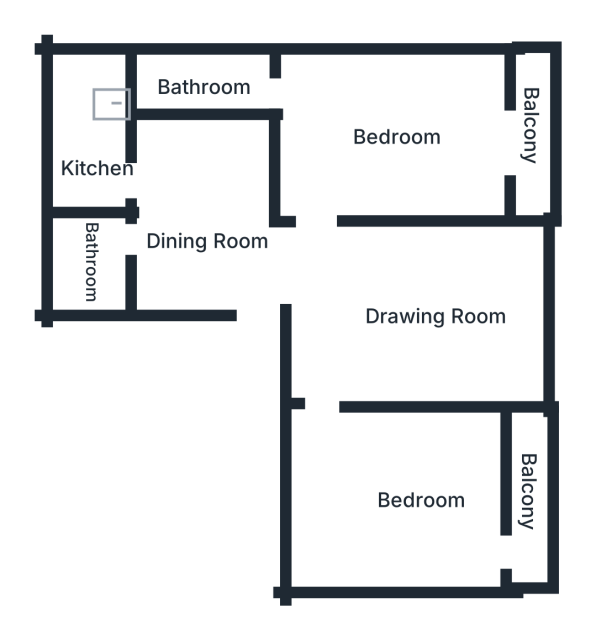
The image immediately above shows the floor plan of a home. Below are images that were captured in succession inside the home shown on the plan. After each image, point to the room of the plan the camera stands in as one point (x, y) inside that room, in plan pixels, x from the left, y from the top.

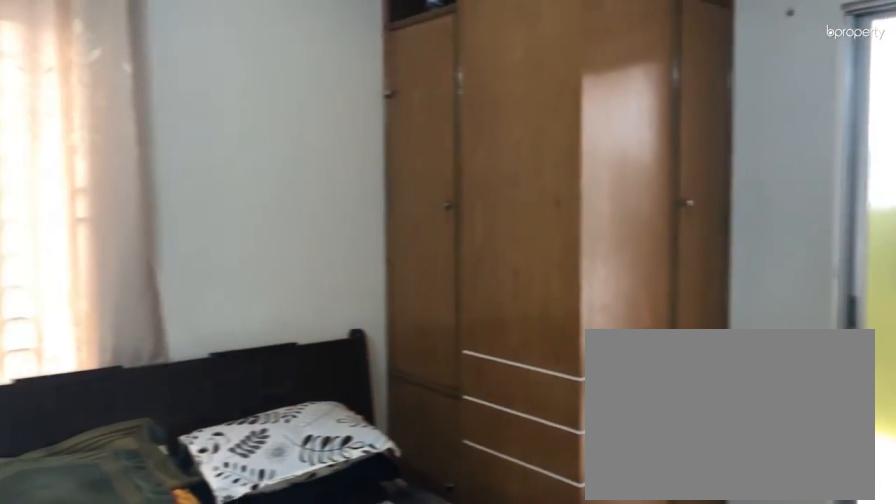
(402, 142)
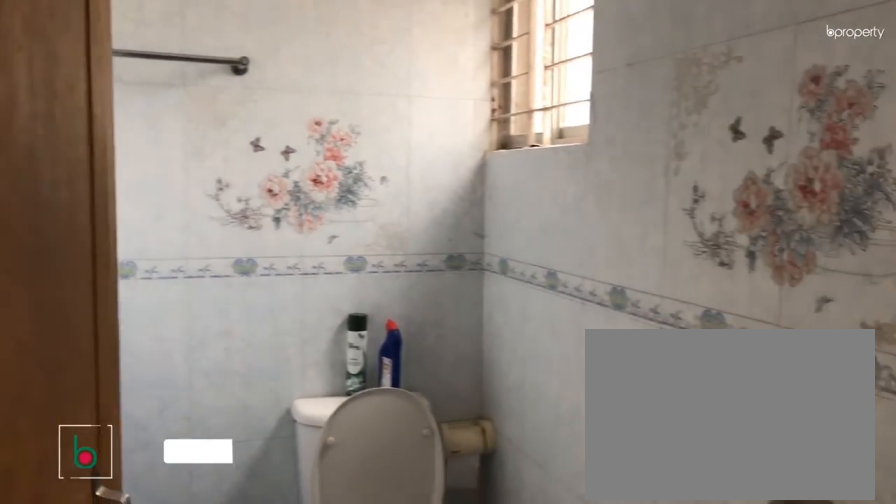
(197, 86)
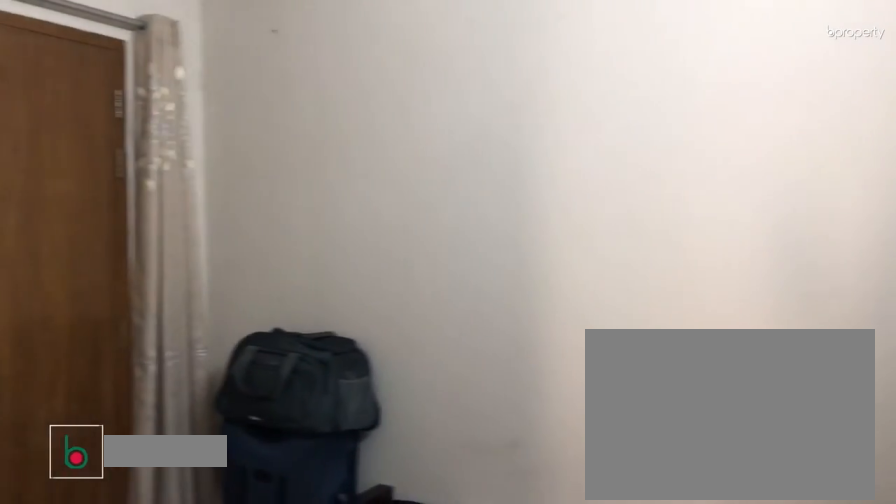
(423, 502)
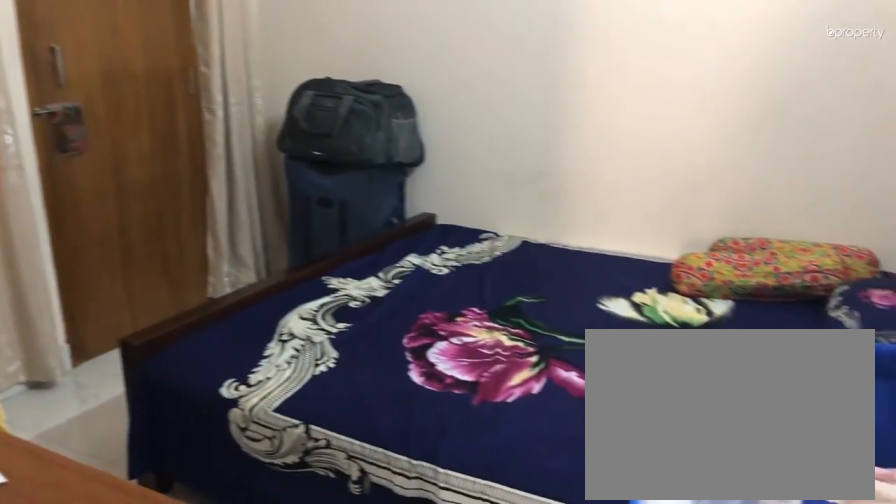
(424, 502)
